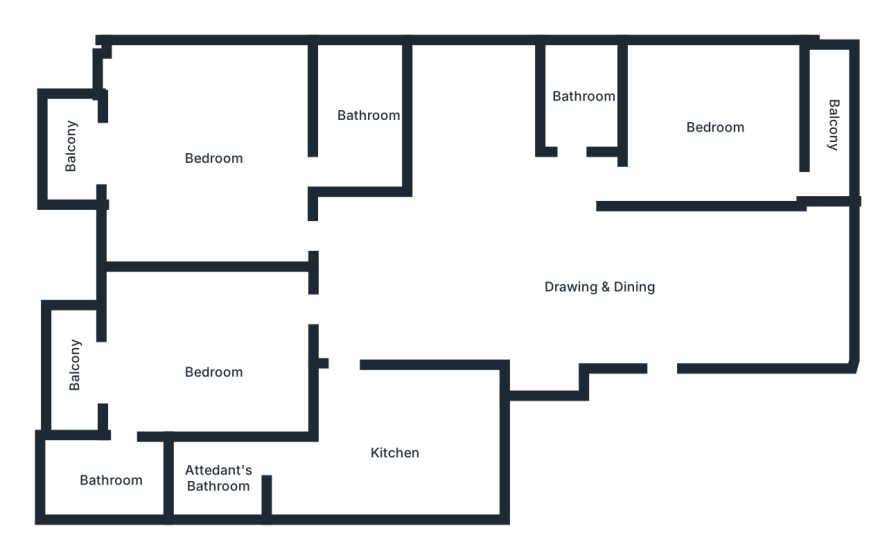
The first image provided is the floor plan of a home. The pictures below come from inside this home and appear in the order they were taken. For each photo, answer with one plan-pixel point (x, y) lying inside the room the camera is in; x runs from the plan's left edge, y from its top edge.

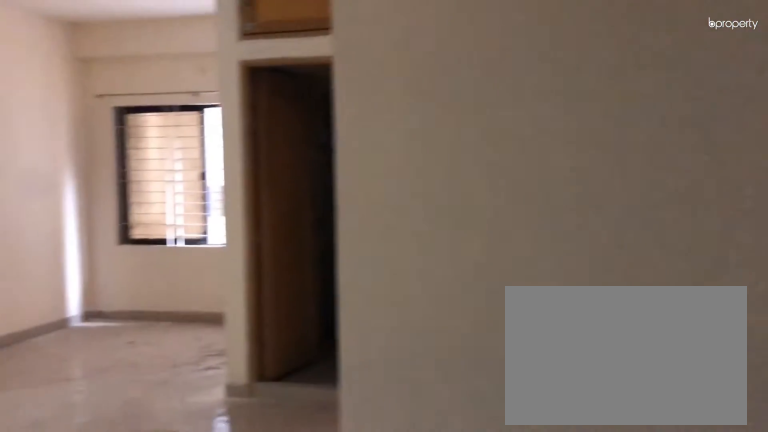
(622, 317)
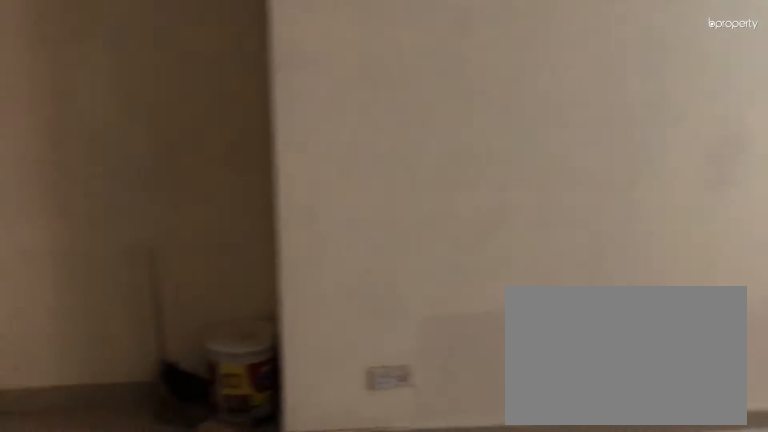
(473, 266)
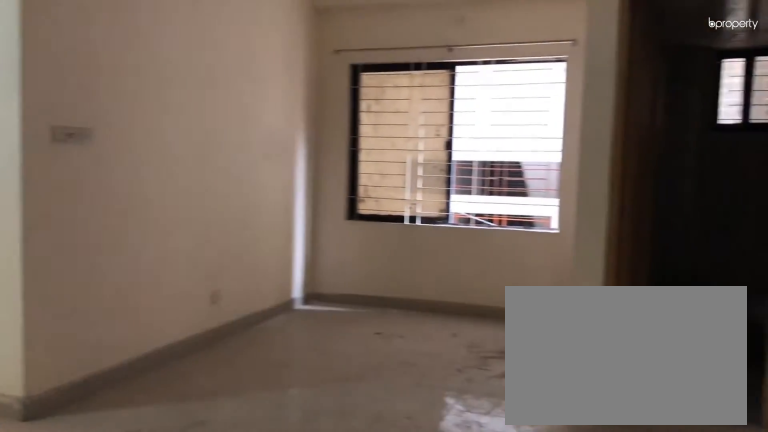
(474, 266)
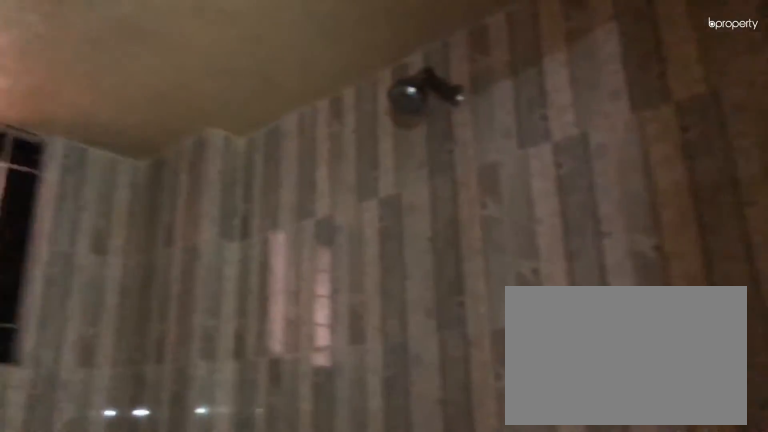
(583, 98)
